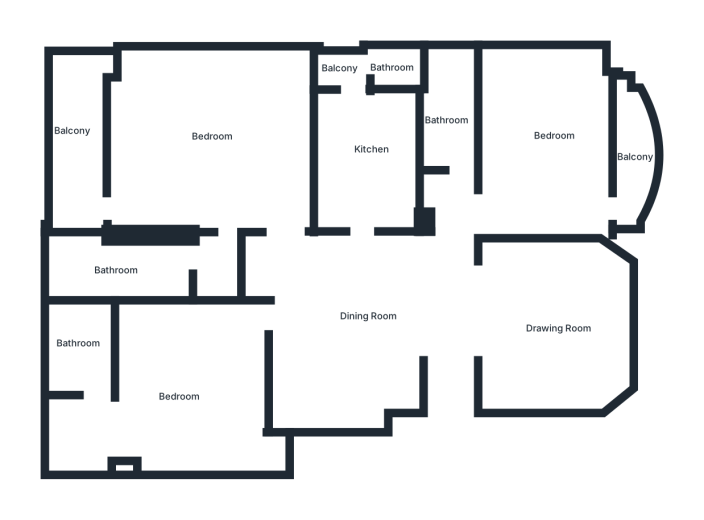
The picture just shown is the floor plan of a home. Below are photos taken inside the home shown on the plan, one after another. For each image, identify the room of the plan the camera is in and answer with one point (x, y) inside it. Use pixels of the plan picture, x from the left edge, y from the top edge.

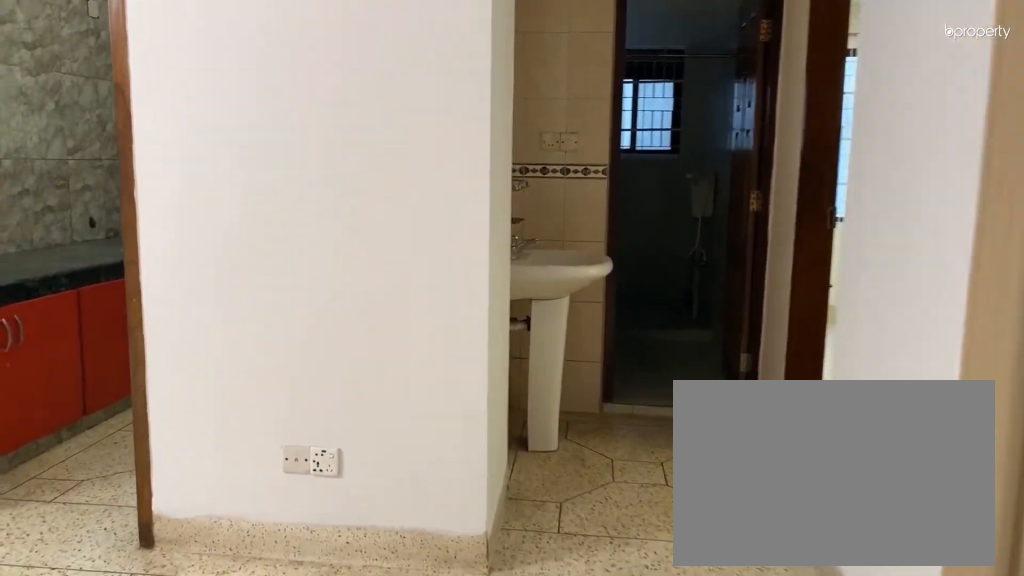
(449, 345)
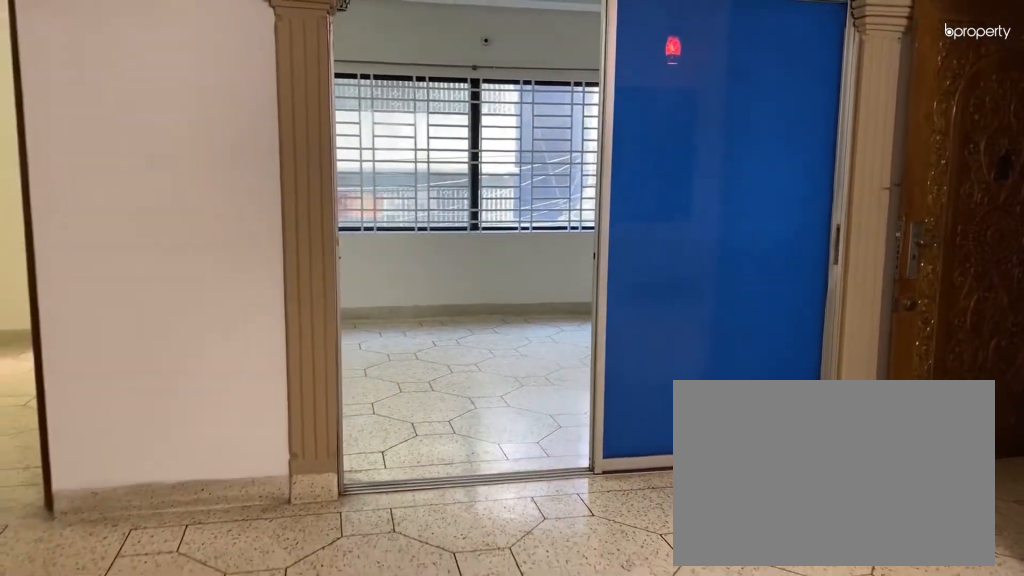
(348, 321)
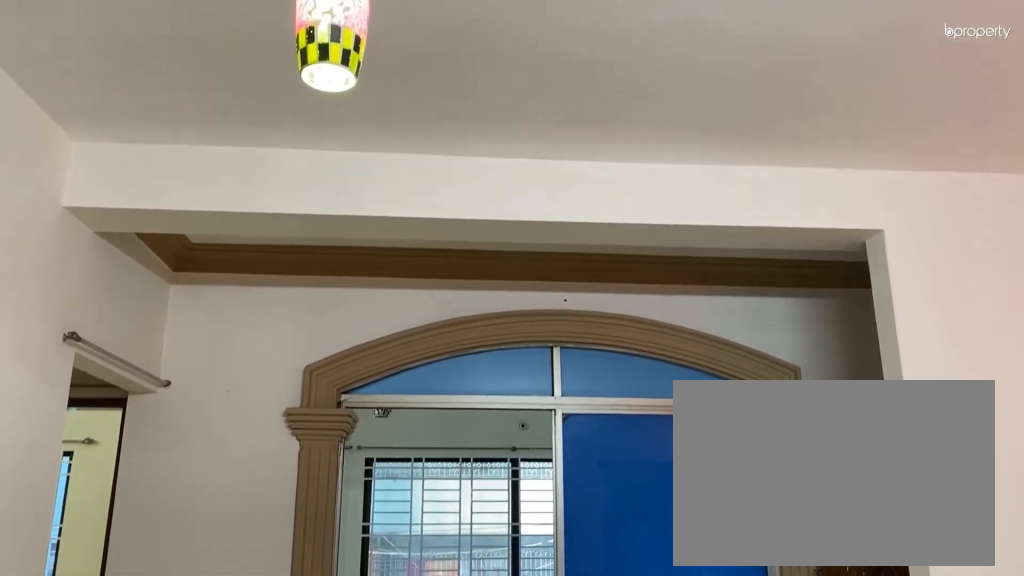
(348, 321)
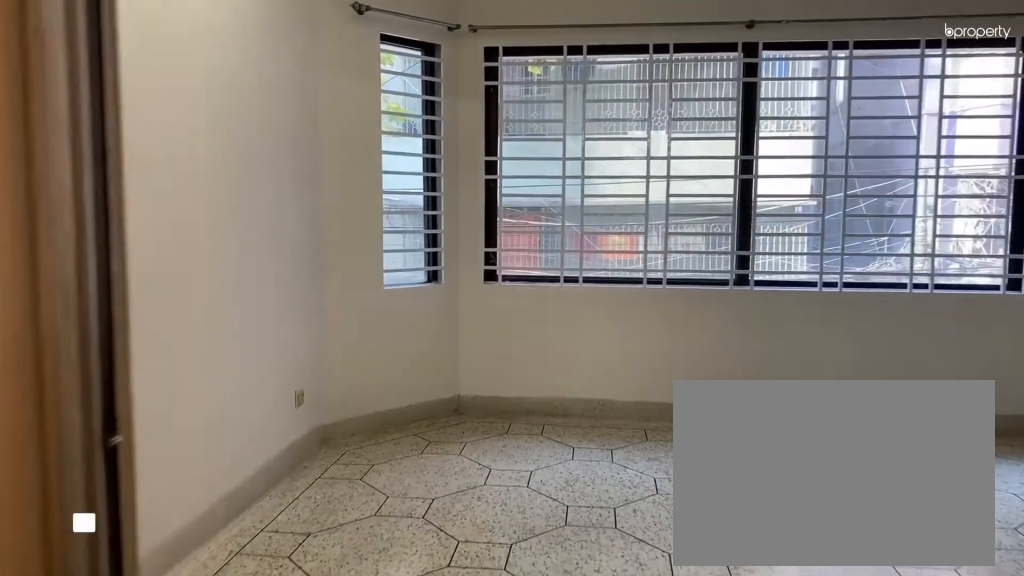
(496, 326)
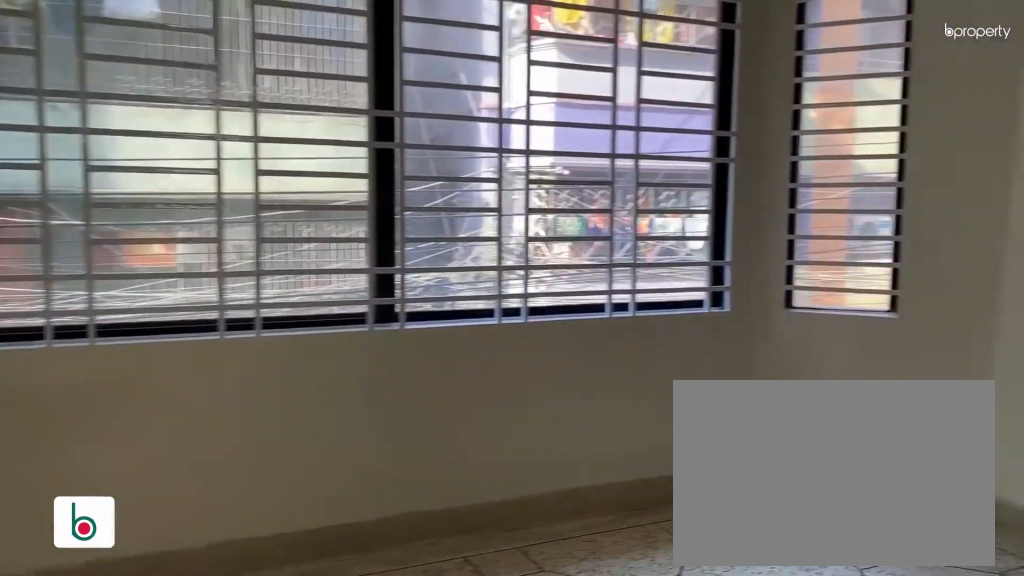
(561, 325)
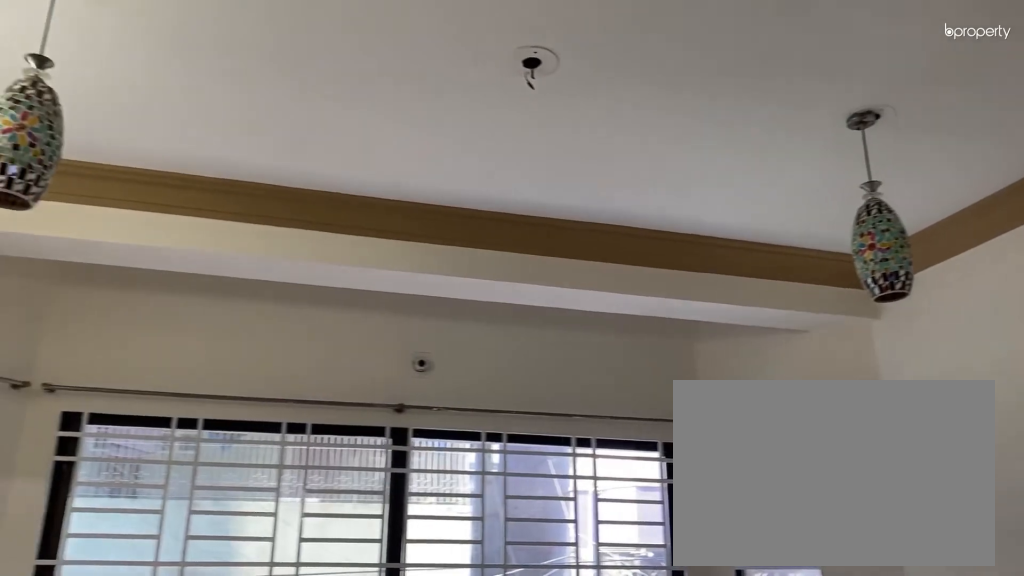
(561, 326)
